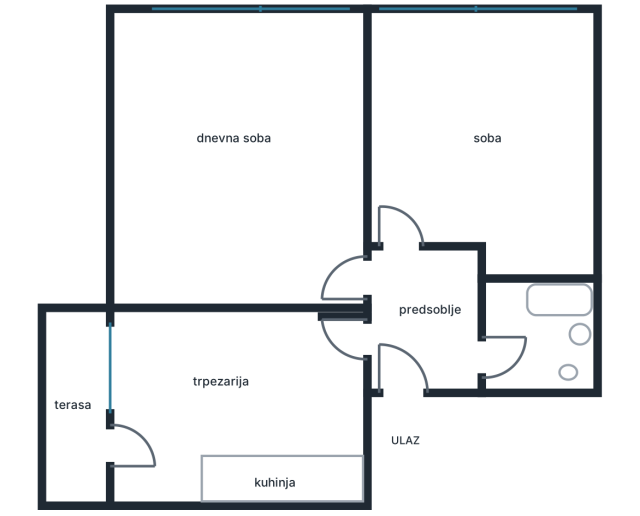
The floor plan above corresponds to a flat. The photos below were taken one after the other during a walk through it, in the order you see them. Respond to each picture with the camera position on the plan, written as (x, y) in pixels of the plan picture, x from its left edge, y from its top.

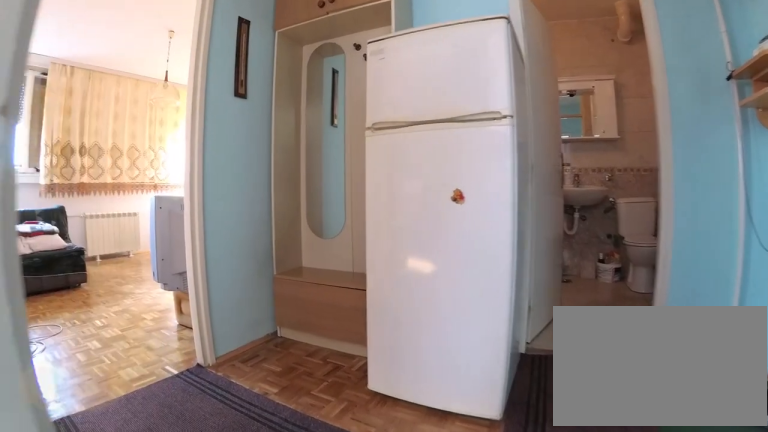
(343, 363)
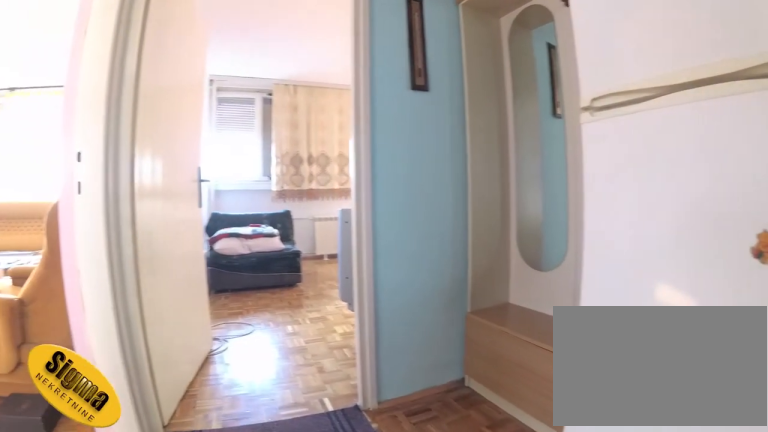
(404, 358)
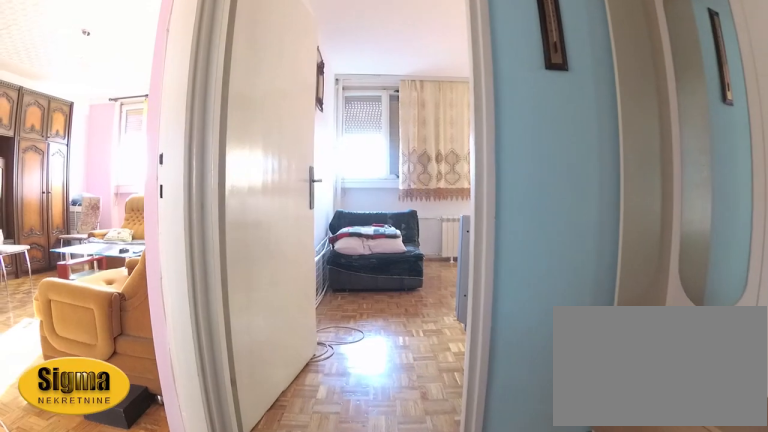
(433, 343)
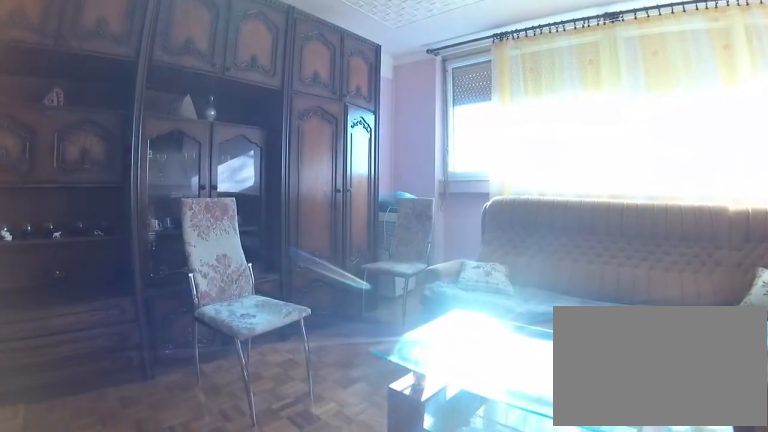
(282, 198)
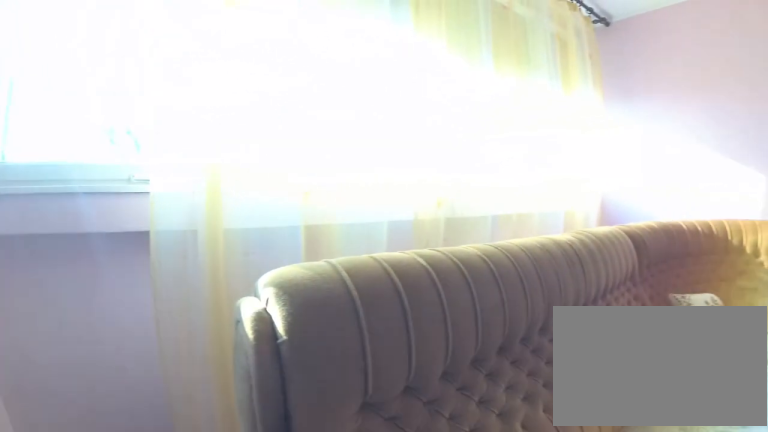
(163, 129)
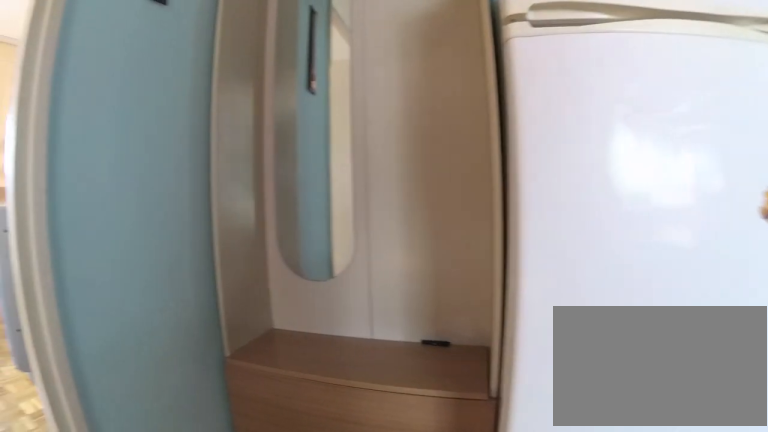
(389, 293)
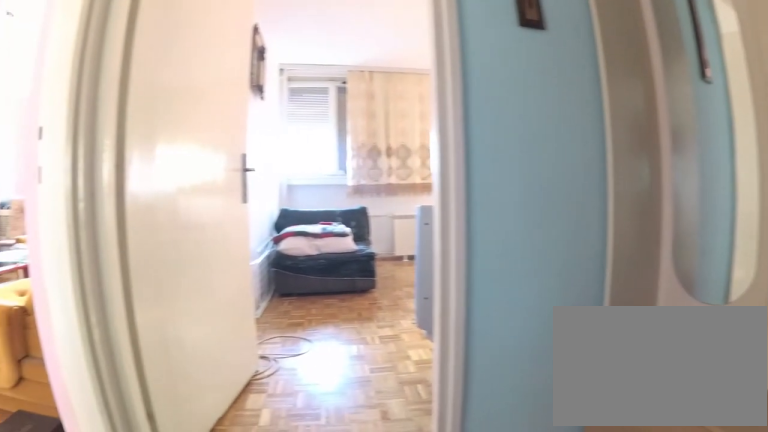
(404, 303)
